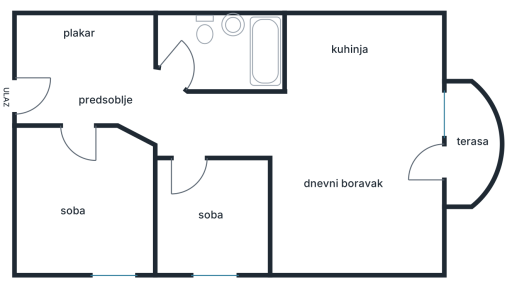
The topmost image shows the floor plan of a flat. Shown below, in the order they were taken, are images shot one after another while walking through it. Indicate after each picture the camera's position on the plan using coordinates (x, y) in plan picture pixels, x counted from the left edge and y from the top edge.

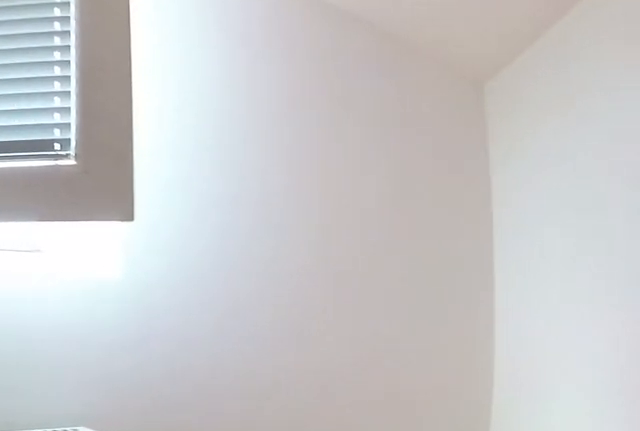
(131, 235)
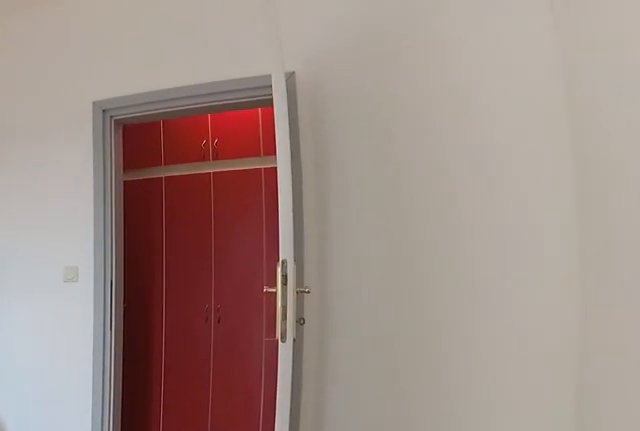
(101, 238)
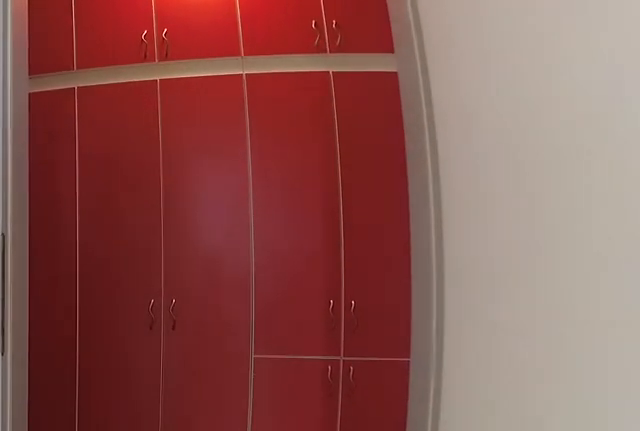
(87, 181)
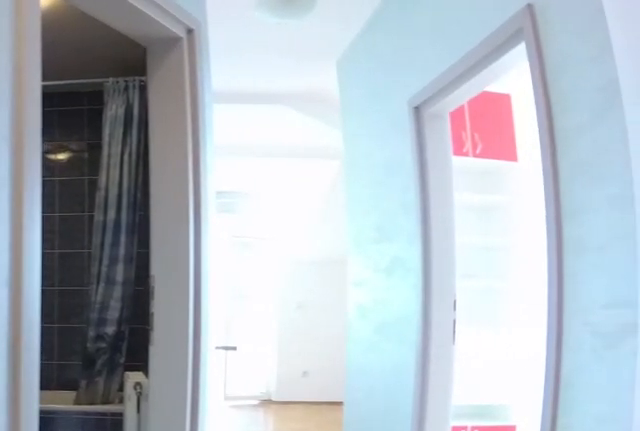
(89, 90)
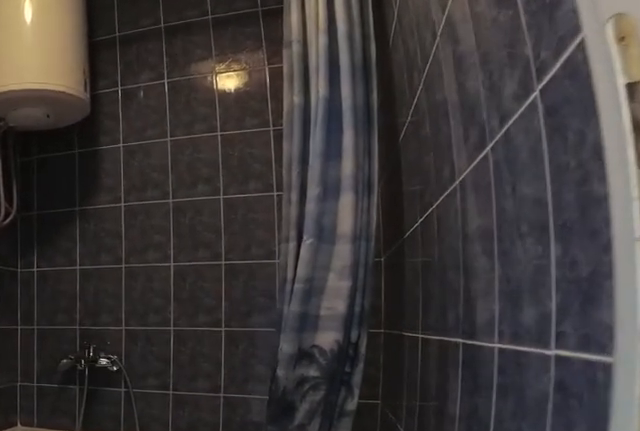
(163, 86)
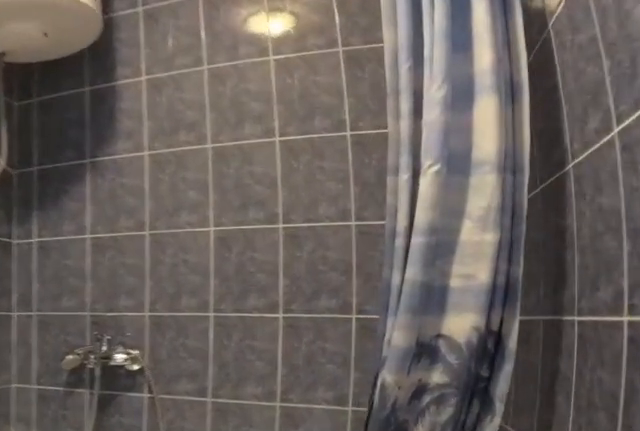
(180, 67)
